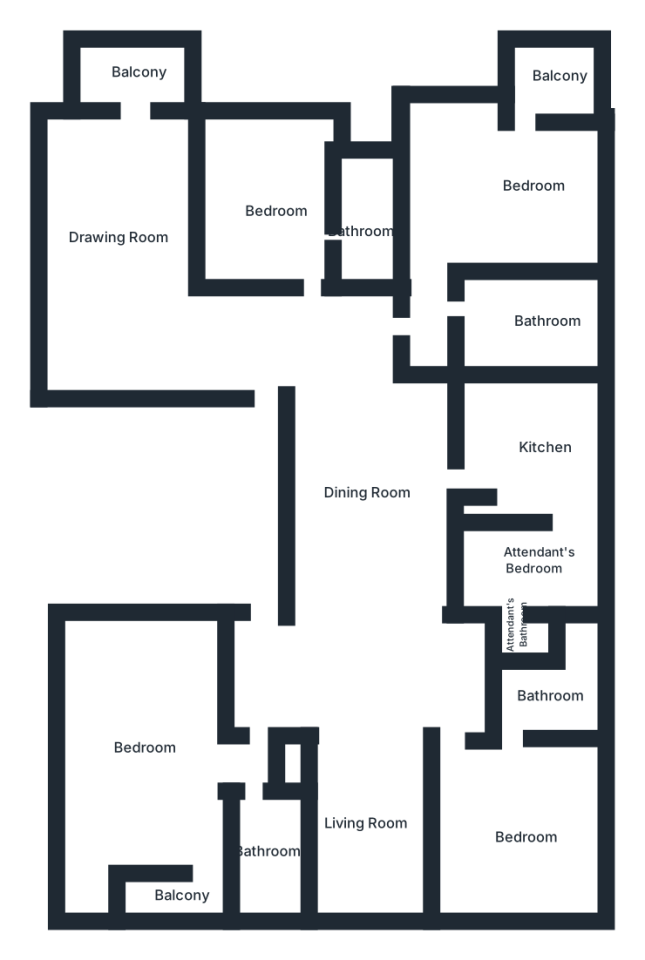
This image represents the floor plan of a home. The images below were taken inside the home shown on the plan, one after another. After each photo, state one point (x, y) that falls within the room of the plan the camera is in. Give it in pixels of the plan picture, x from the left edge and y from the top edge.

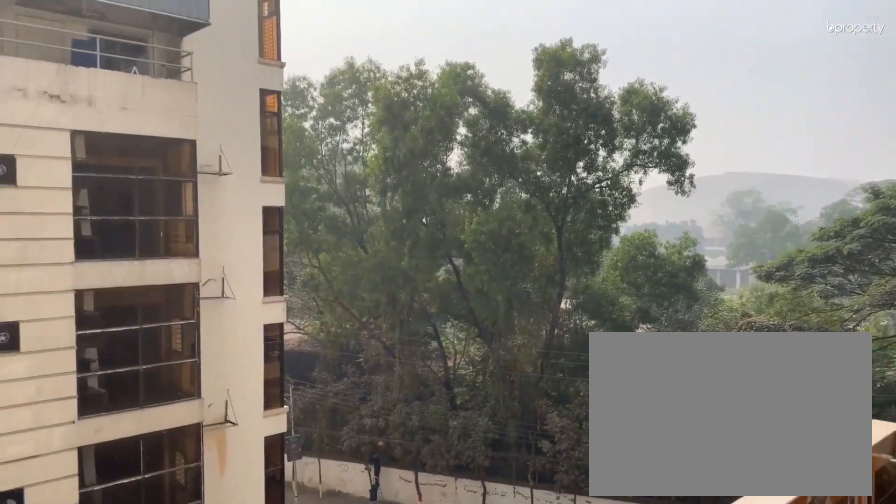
(136, 85)
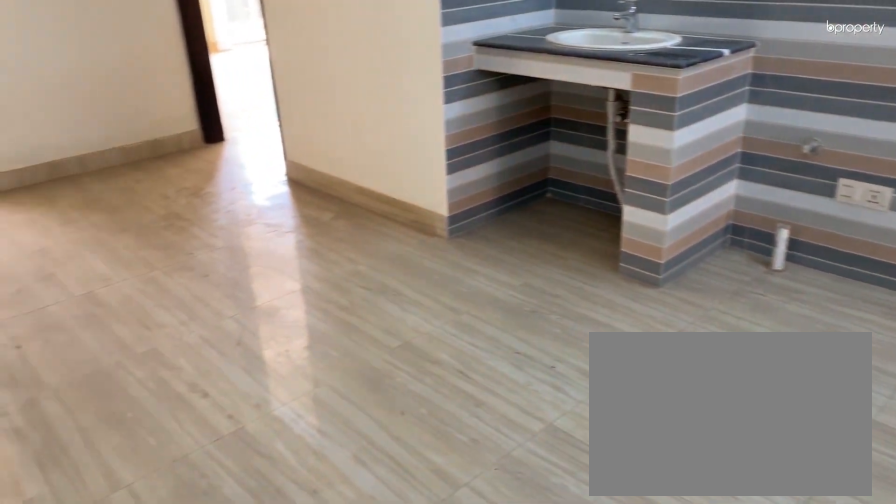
(367, 507)
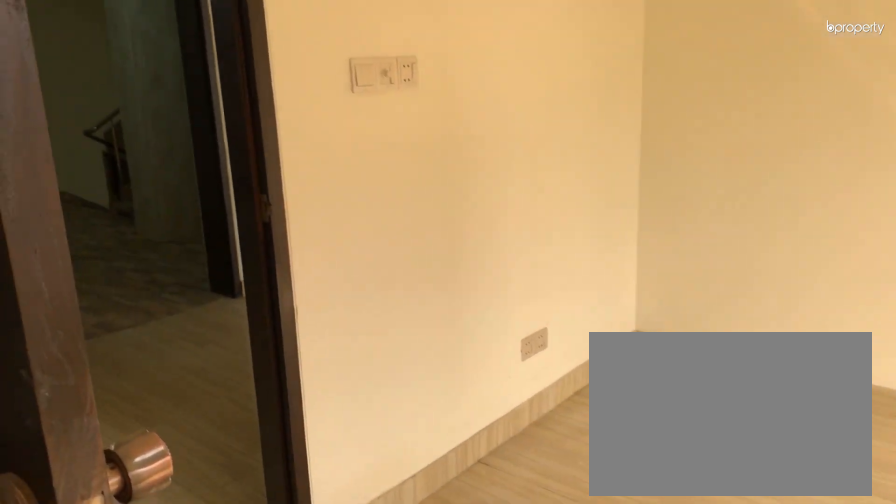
(288, 218)
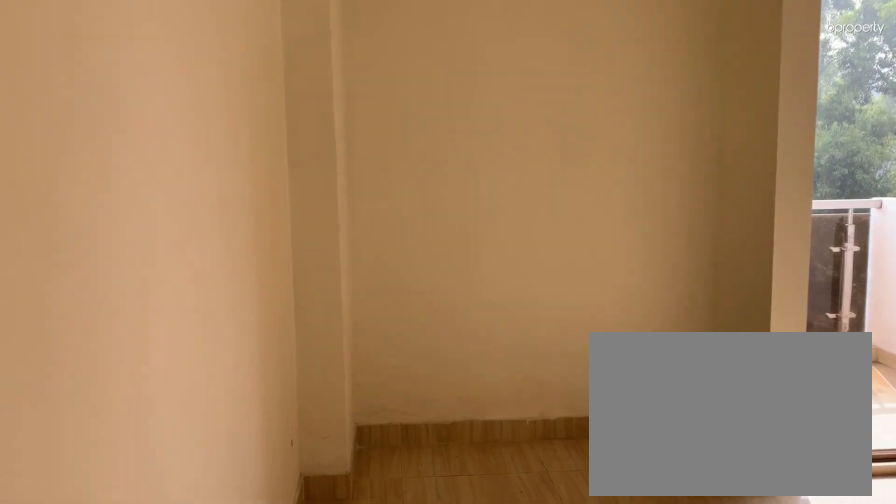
(458, 199)
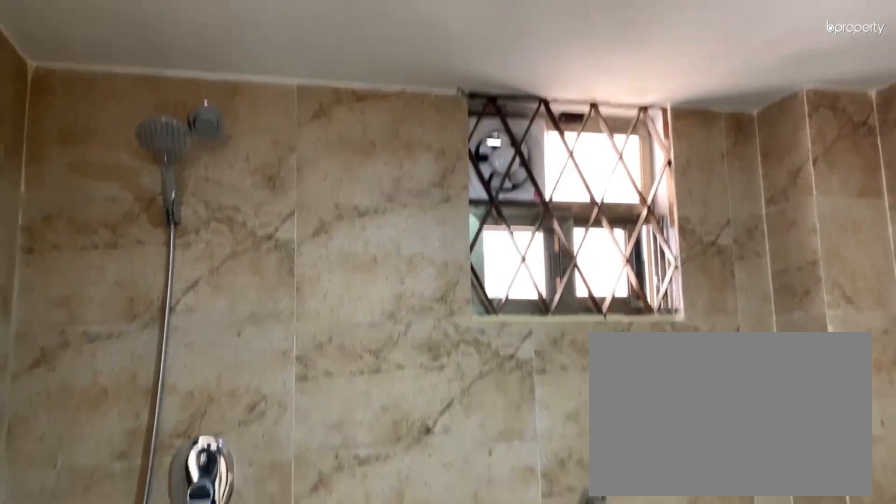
(519, 302)
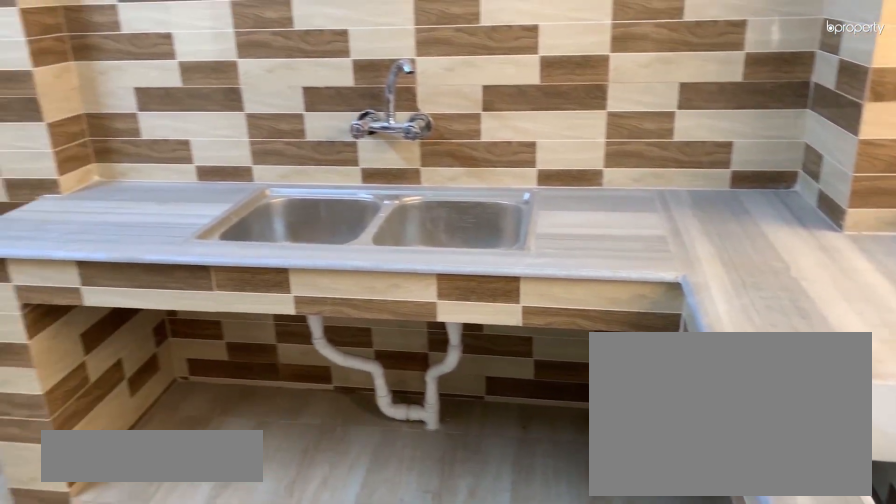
(503, 472)
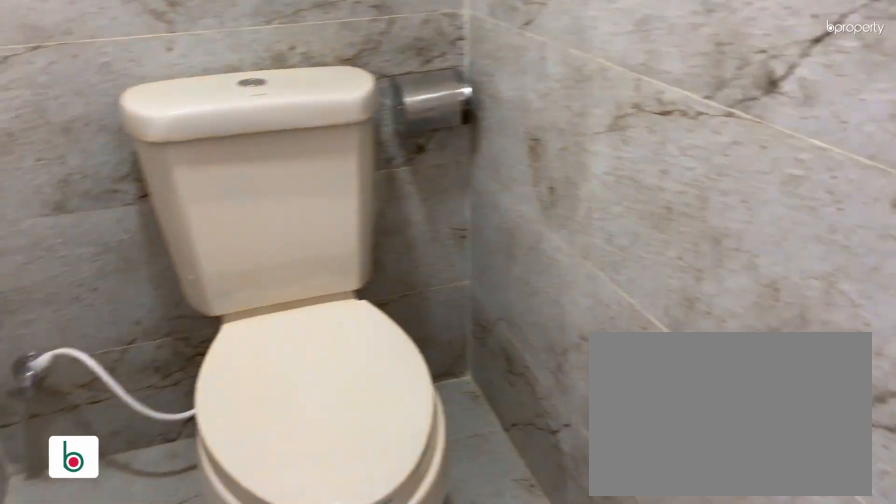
(548, 696)
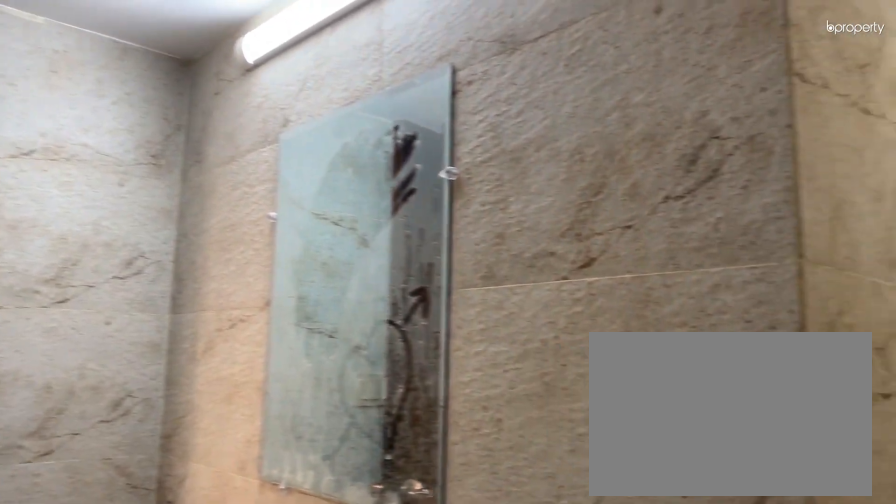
(548, 696)
